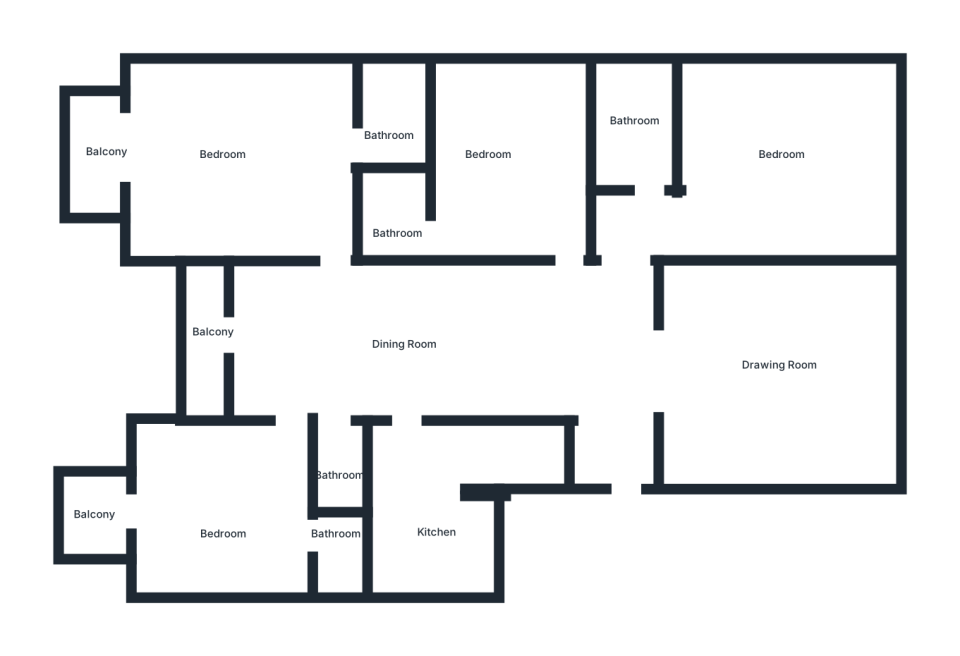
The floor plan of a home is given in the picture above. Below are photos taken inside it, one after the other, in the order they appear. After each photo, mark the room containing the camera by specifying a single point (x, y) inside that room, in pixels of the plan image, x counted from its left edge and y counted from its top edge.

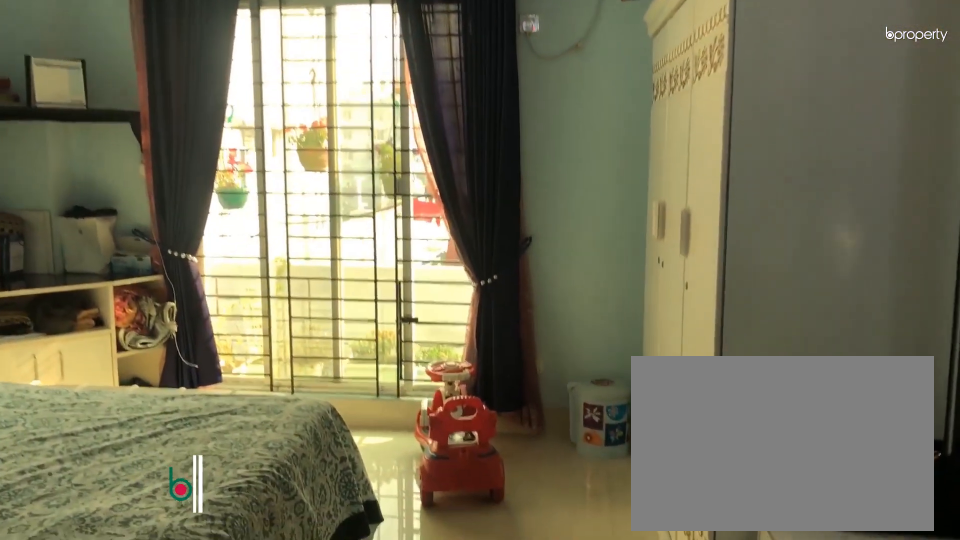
(768, 174)
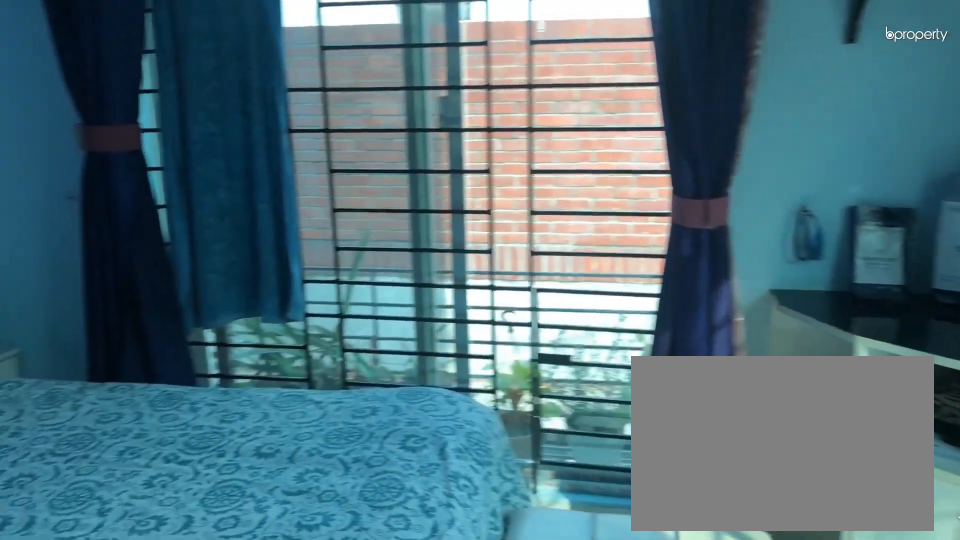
(768, 174)
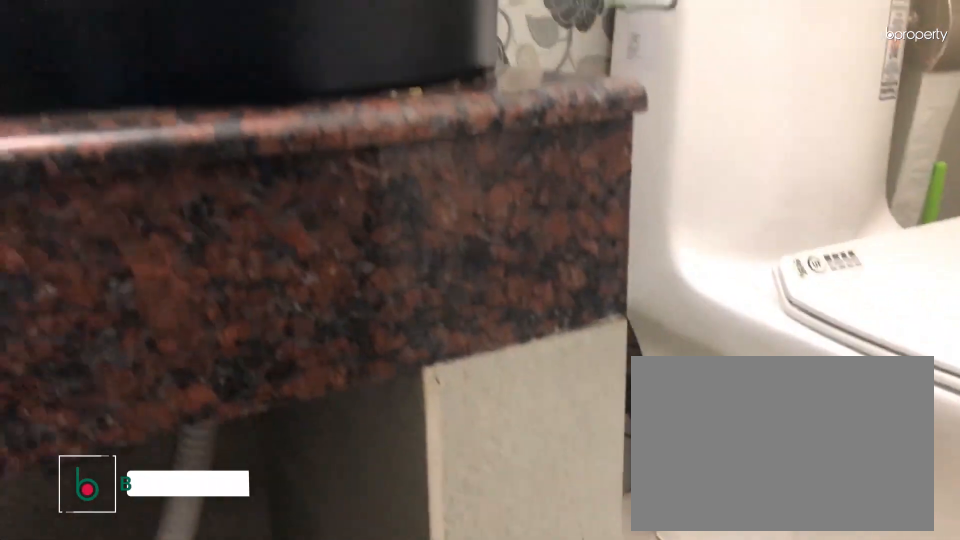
(643, 129)
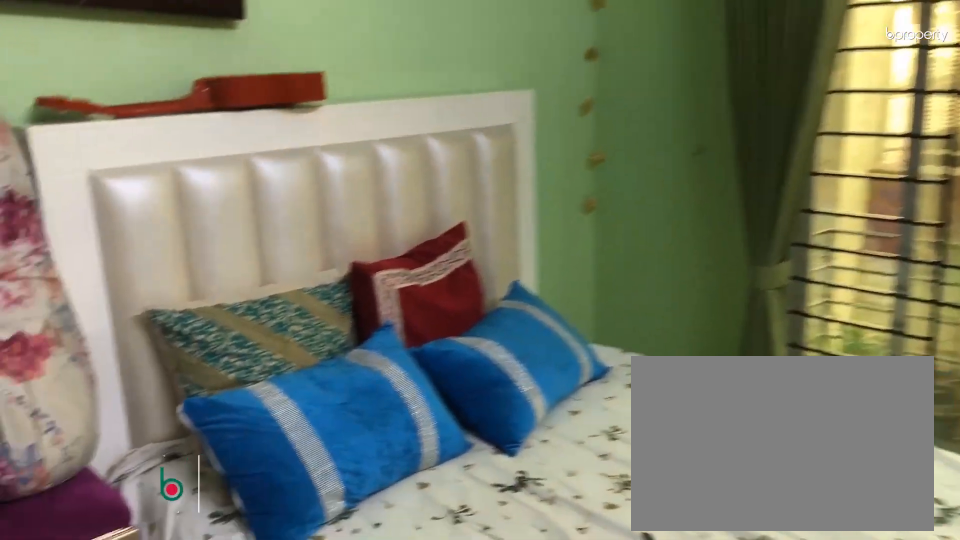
(513, 163)
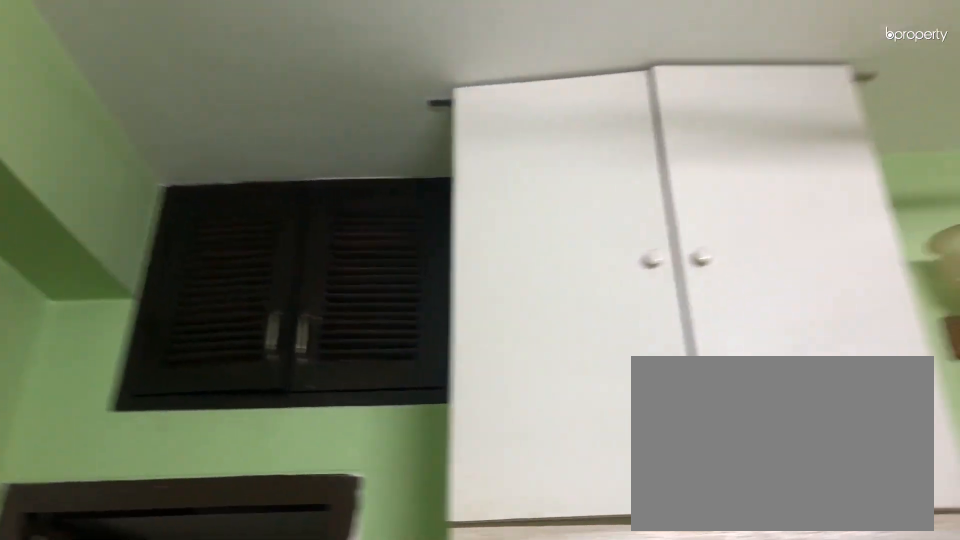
(511, 196)
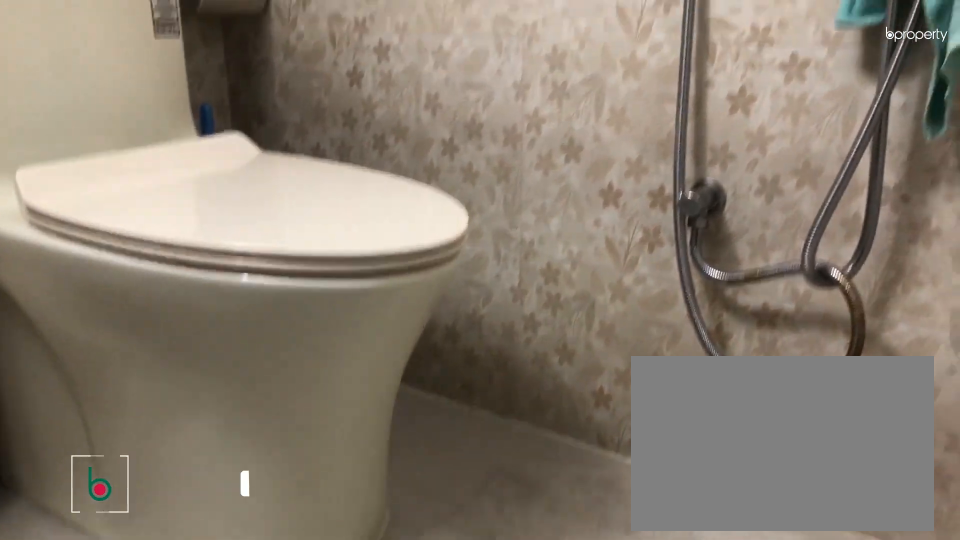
(396, 218)
